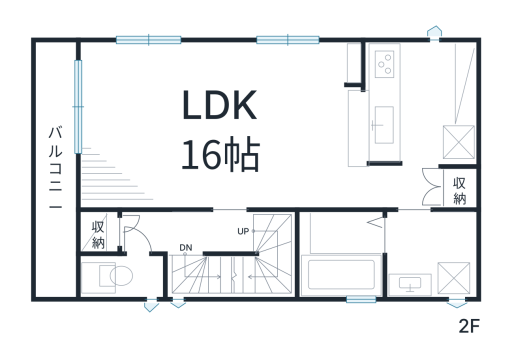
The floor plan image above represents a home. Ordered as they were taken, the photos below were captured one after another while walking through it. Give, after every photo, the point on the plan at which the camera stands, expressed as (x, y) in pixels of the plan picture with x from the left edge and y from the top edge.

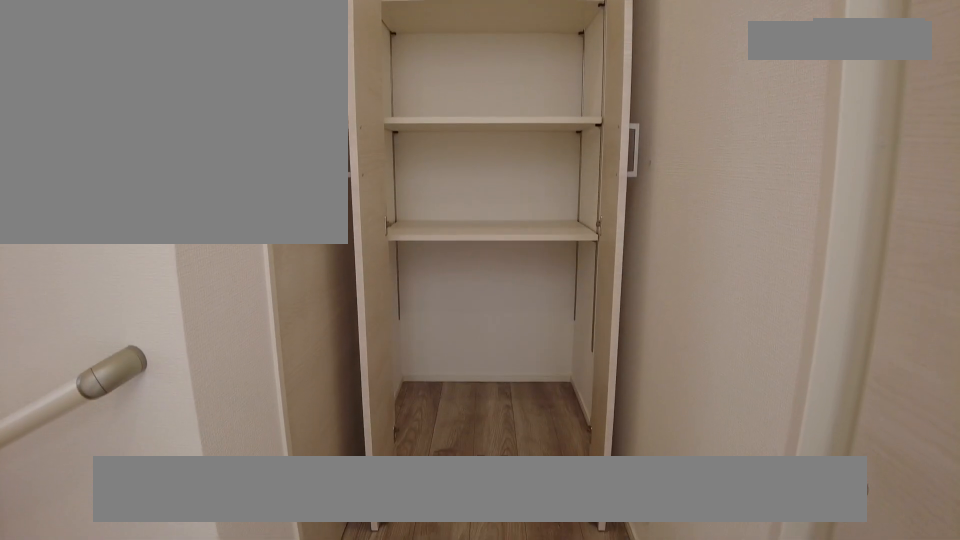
(116, 227)
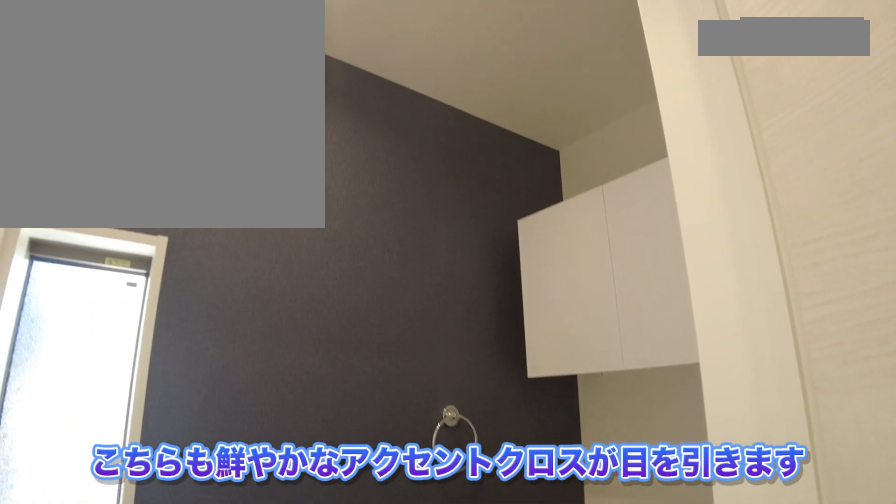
(129, 272)
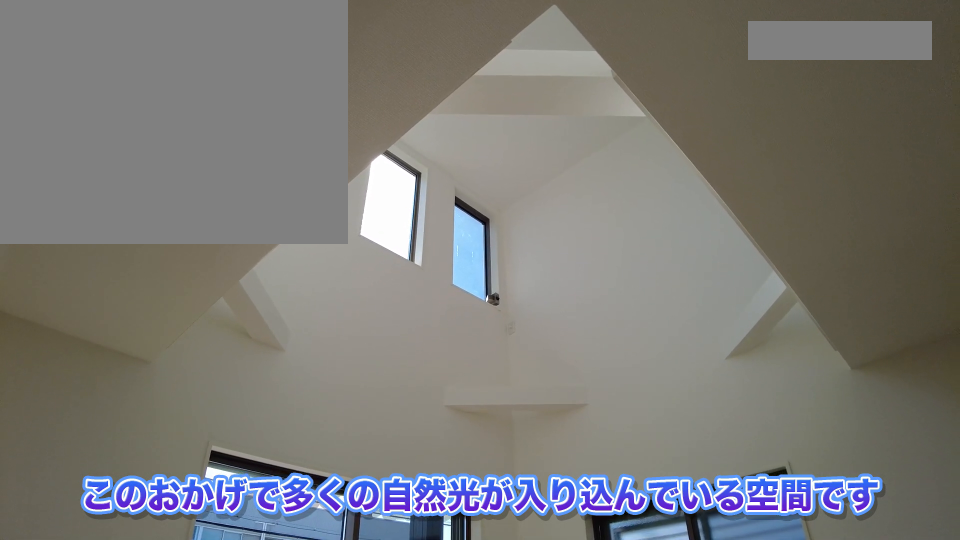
(251, 146)
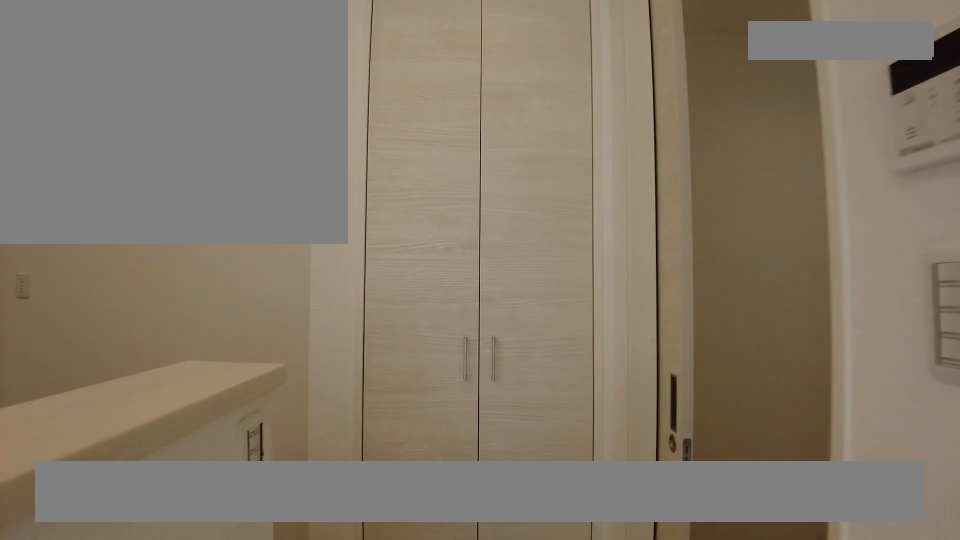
(389, 190)
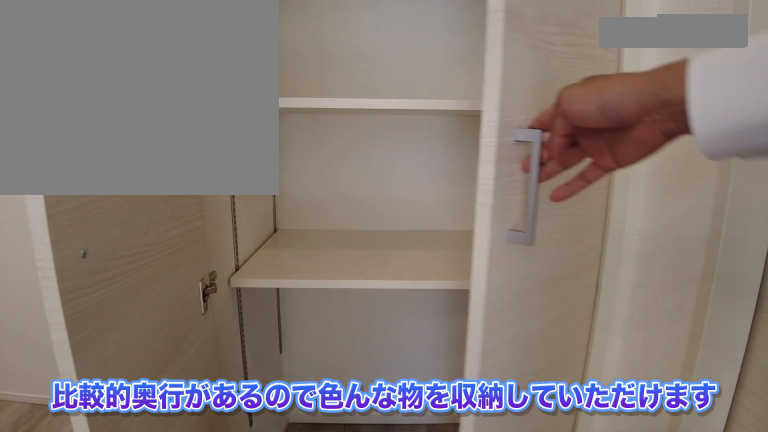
(390, 190)
